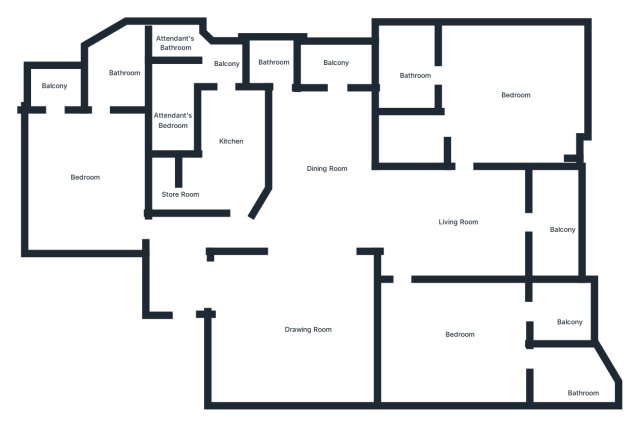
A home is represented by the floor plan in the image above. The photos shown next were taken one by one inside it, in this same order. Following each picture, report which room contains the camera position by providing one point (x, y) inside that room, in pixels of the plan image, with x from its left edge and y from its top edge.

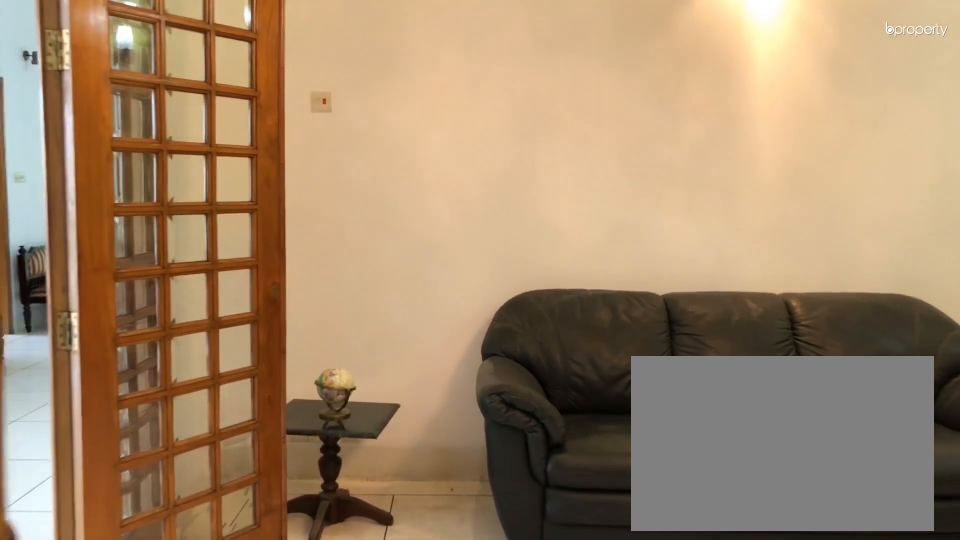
(297, 329)
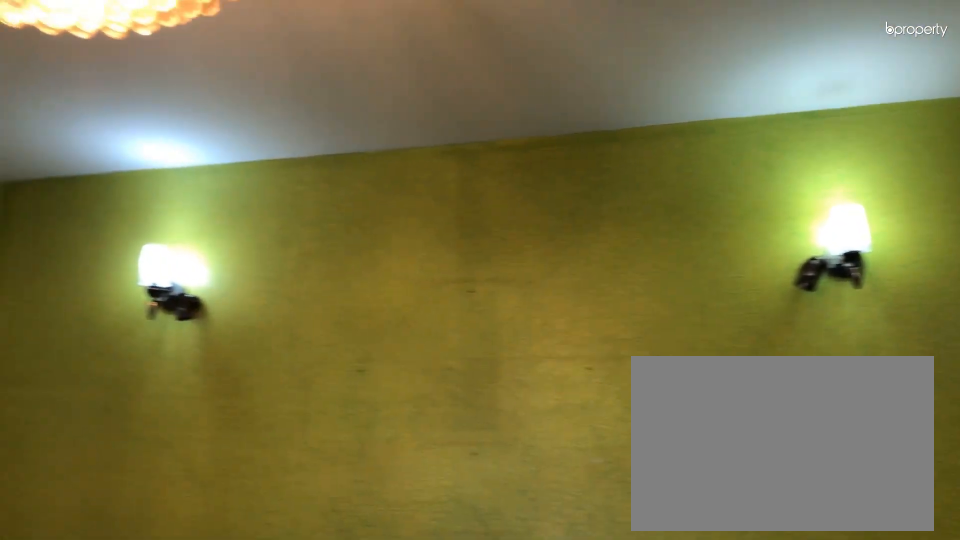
(284, 316)
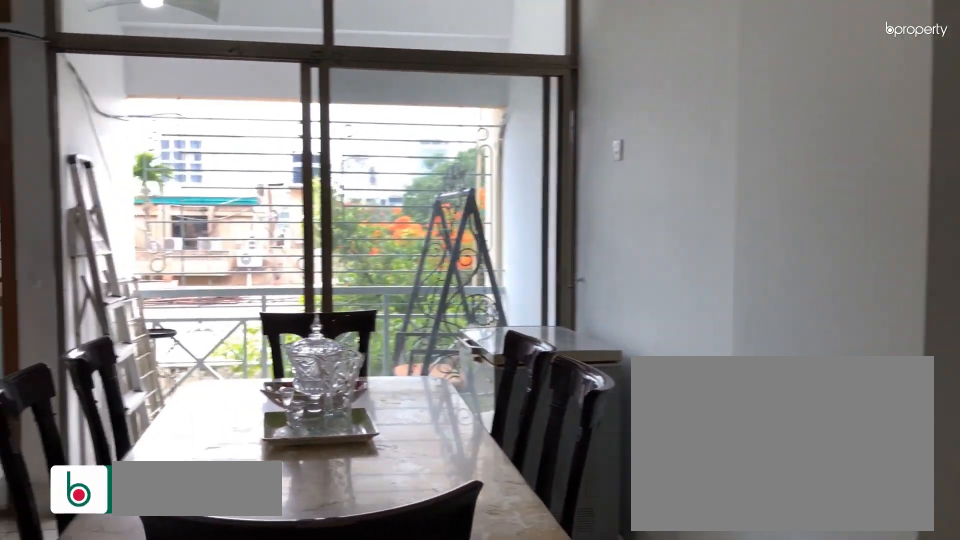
(323, 156)
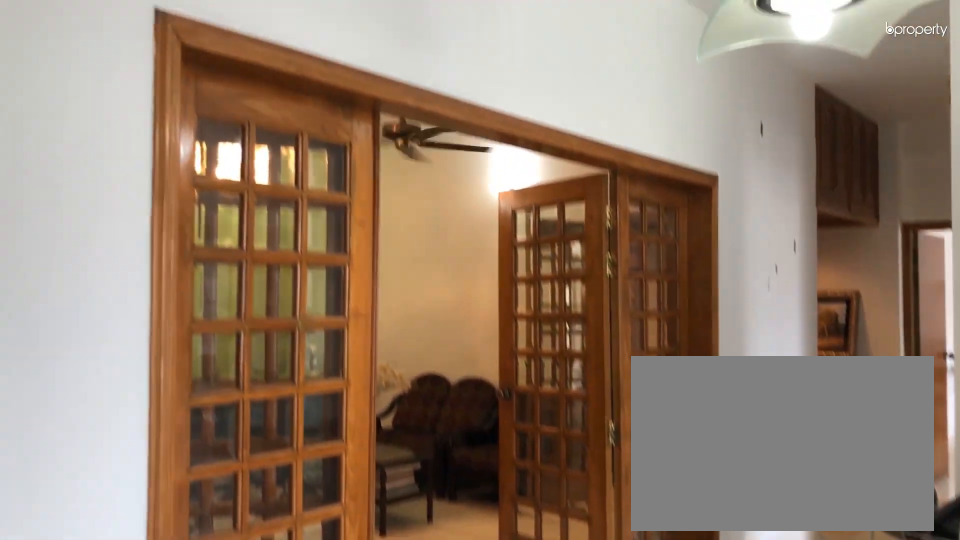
(323, 156)
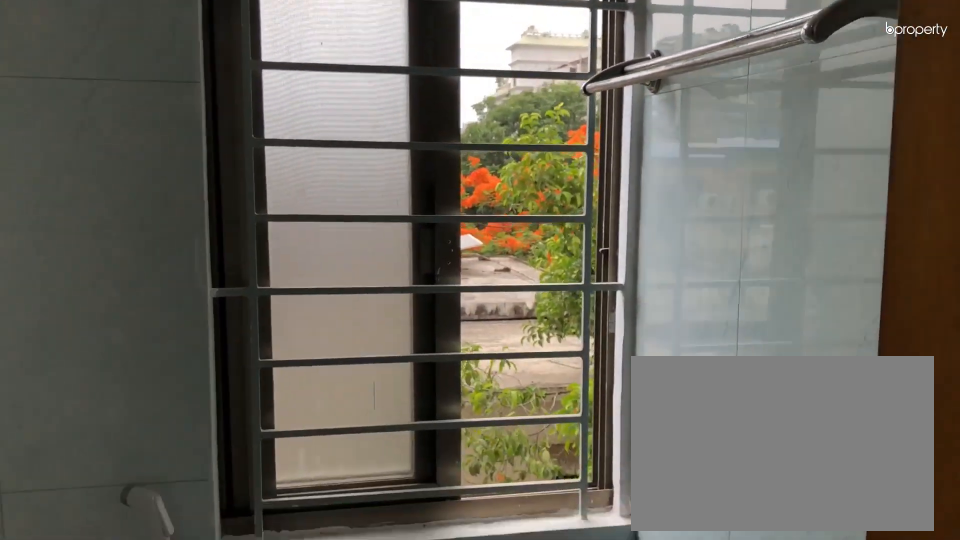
(269, 59)
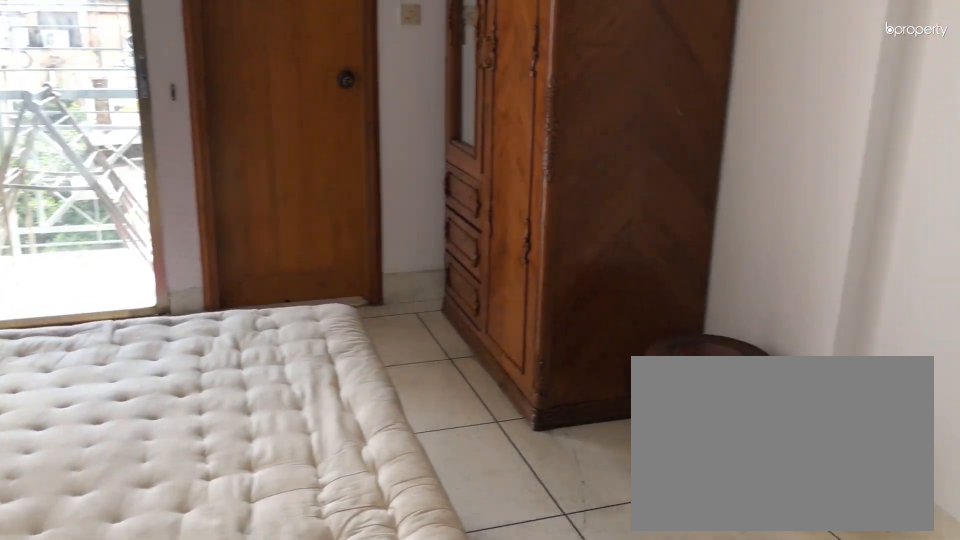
(90, 160)
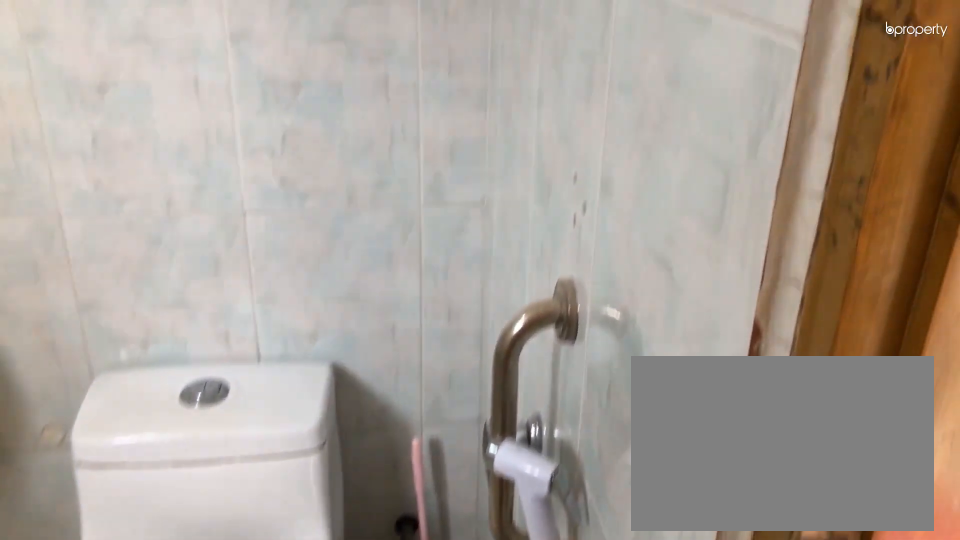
(111, 66)
